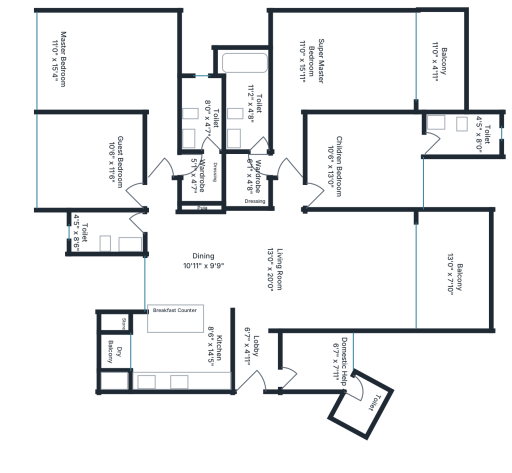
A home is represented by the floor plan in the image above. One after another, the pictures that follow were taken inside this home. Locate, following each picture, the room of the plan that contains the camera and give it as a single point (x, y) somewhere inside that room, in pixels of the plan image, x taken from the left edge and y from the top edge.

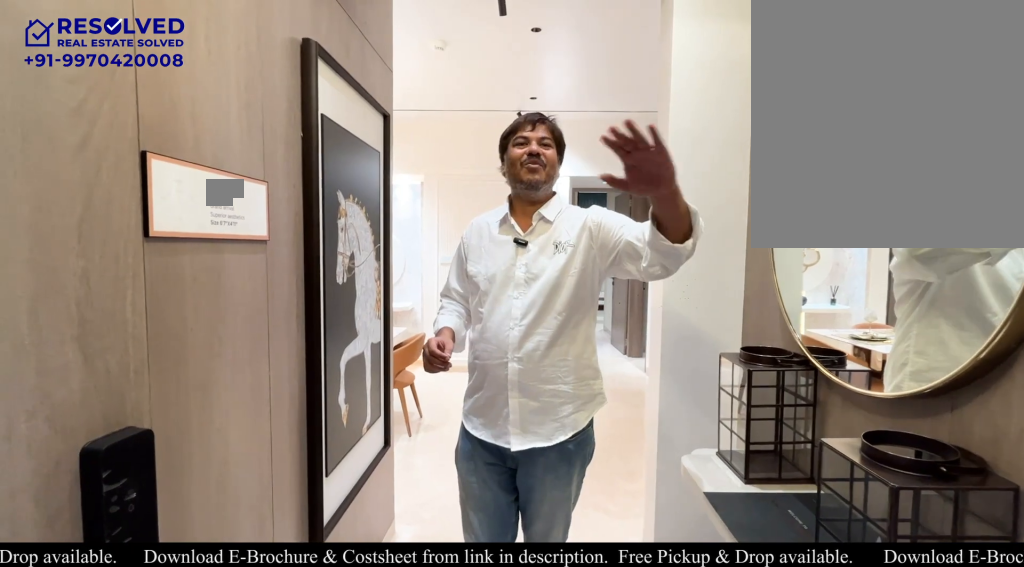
(257, 360)
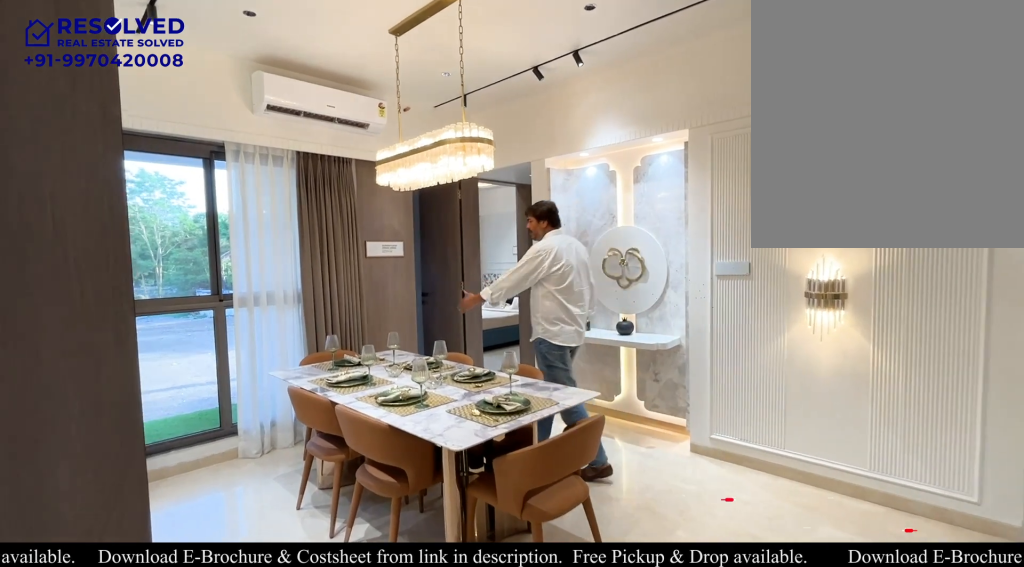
(221, 259)
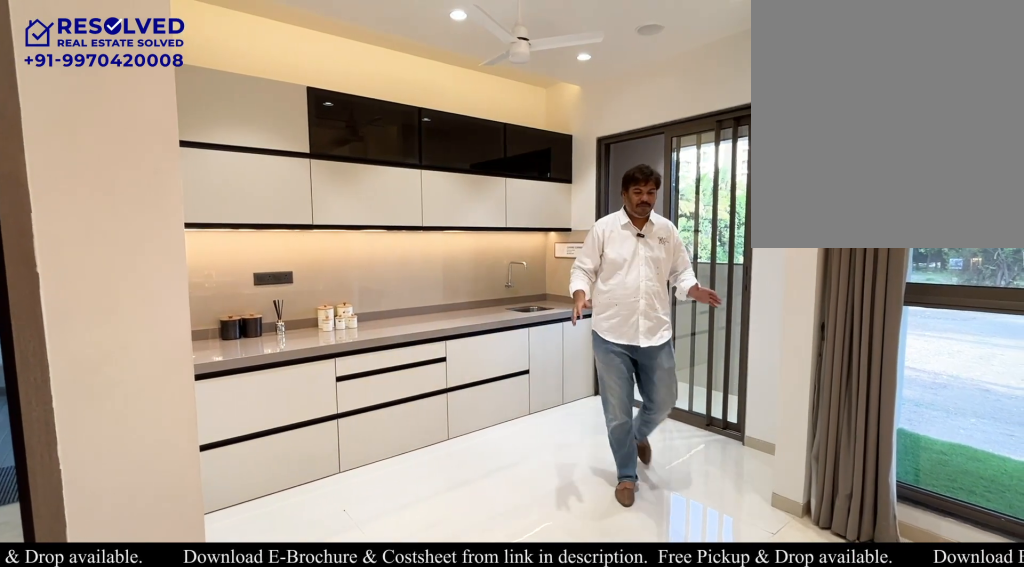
(182, 352)
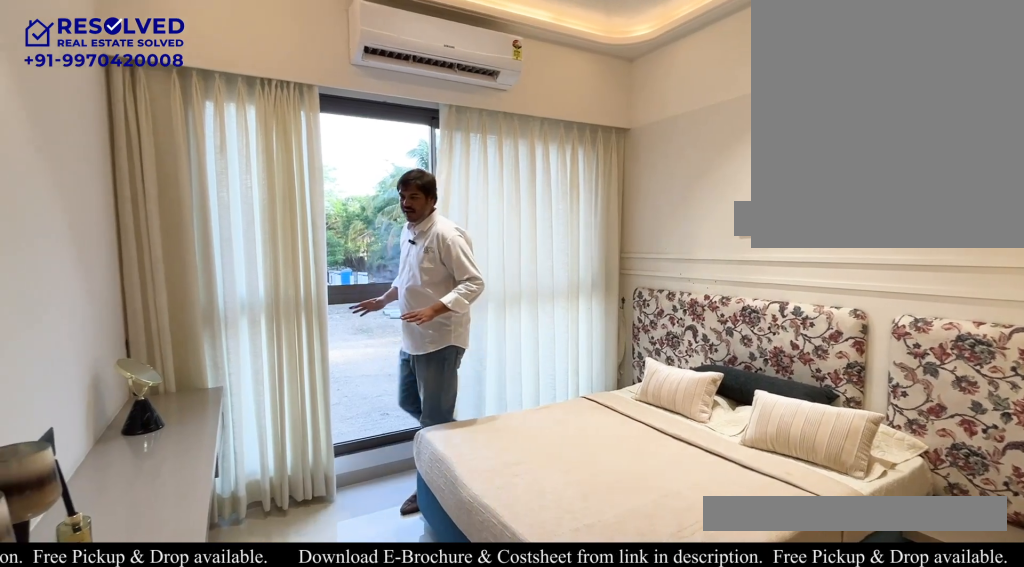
(93, 161)
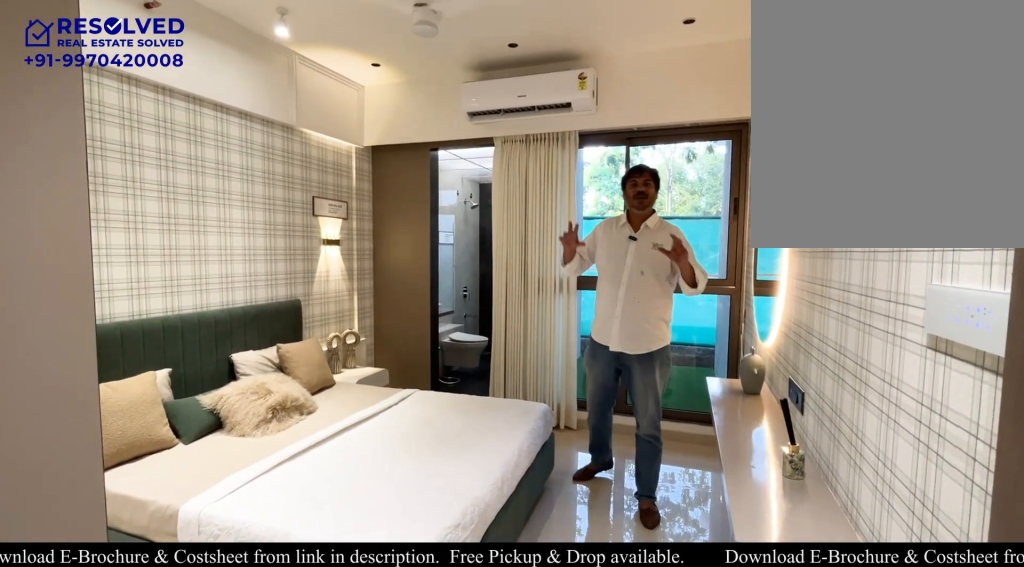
(365, 160)
